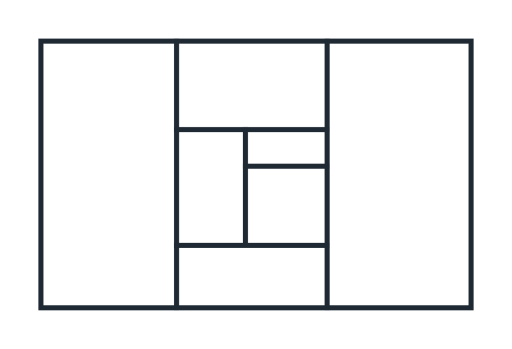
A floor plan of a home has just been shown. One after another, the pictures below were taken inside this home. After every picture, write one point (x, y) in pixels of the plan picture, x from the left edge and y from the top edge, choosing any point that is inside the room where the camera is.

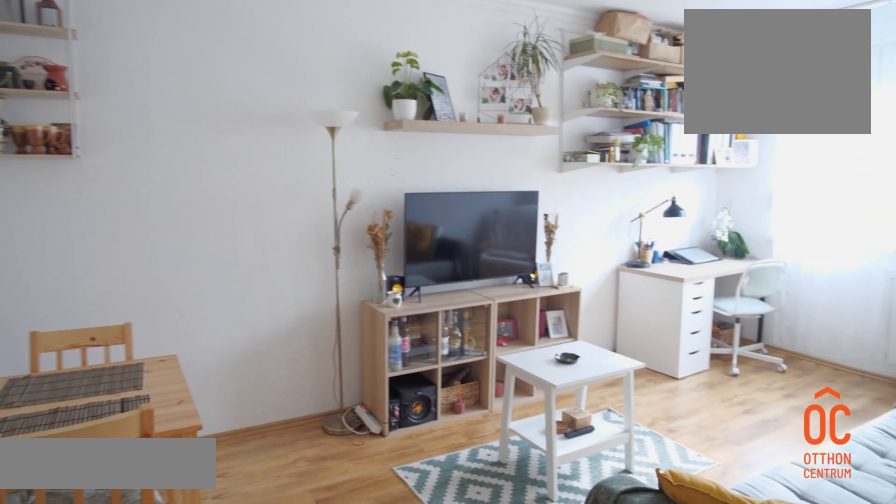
(112, 184)
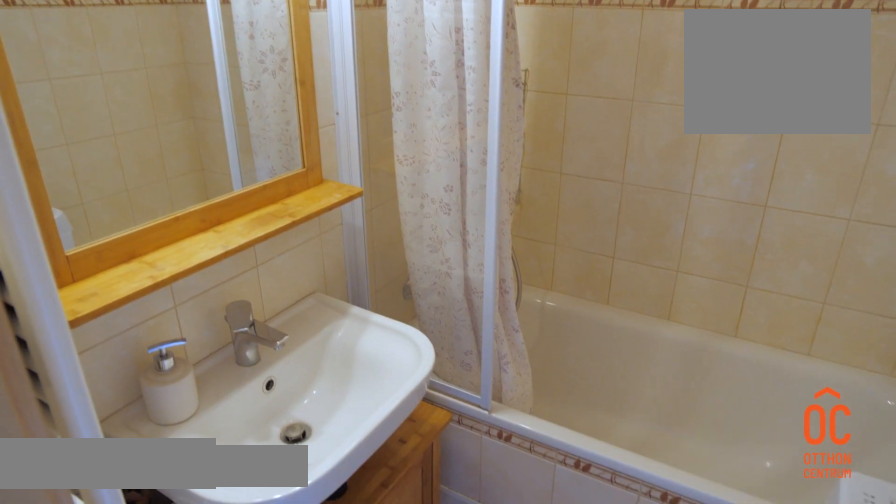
(284, 201)
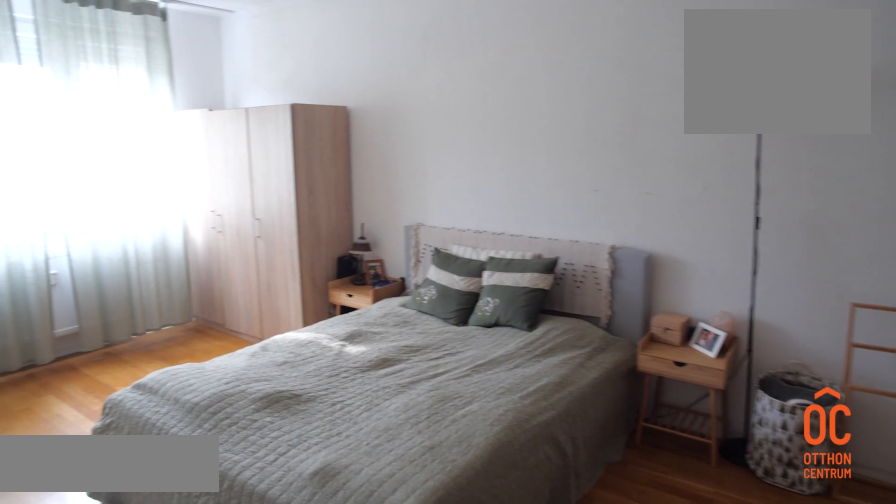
(400, 183)
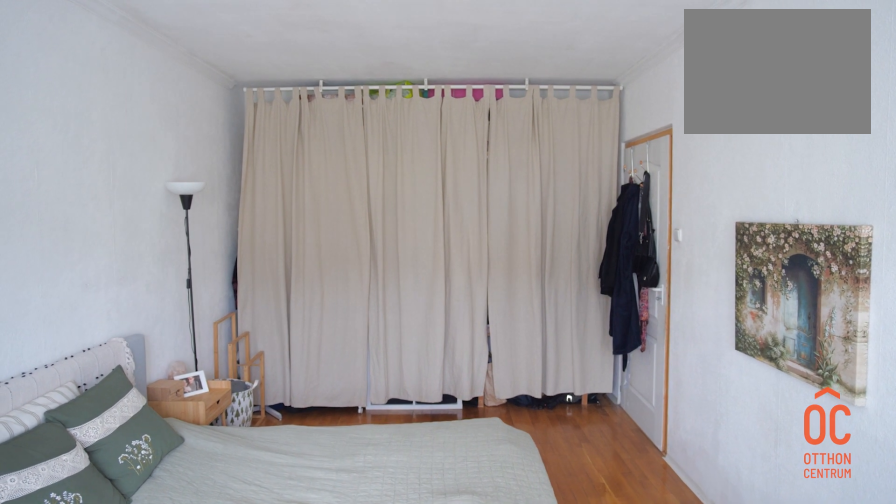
(400, 183)
